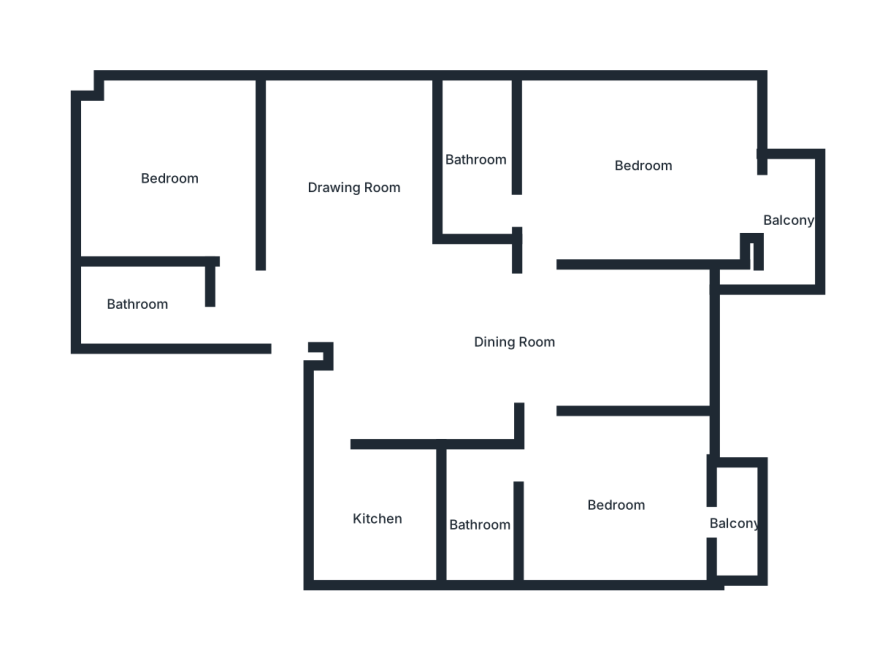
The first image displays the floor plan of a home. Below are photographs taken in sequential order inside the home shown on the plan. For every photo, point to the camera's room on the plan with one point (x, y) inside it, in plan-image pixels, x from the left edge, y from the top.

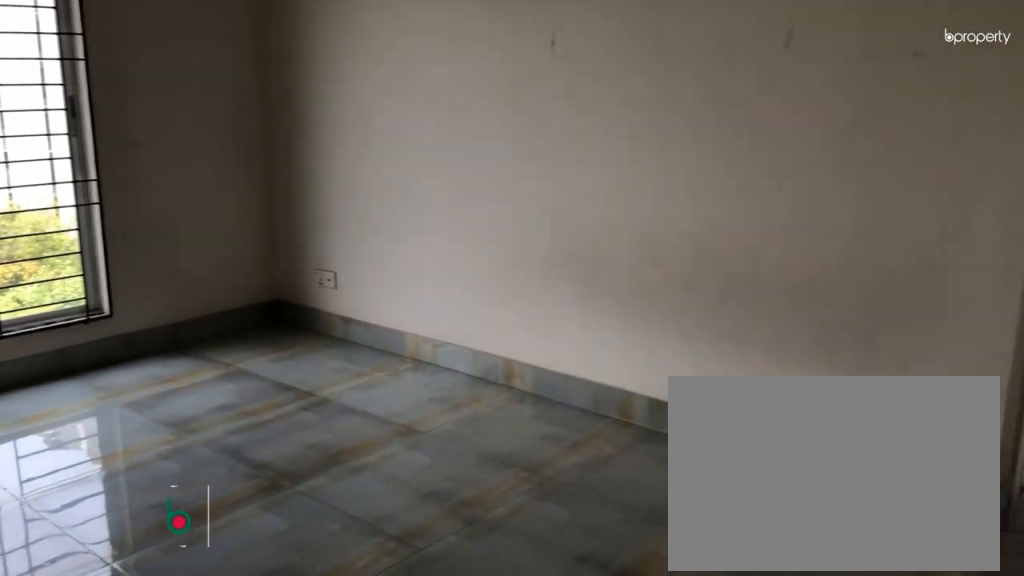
(354, 189)
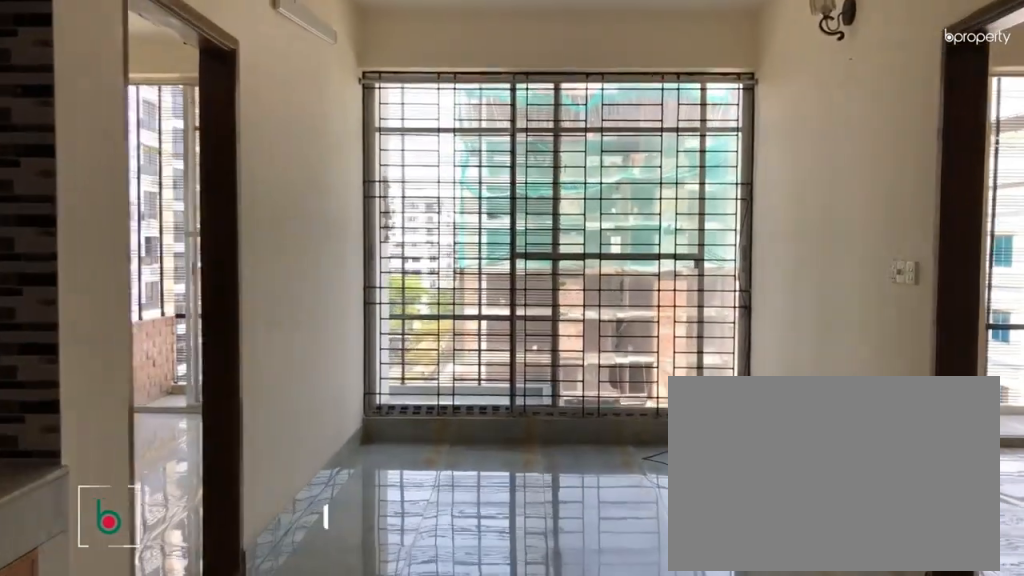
(516, 342)
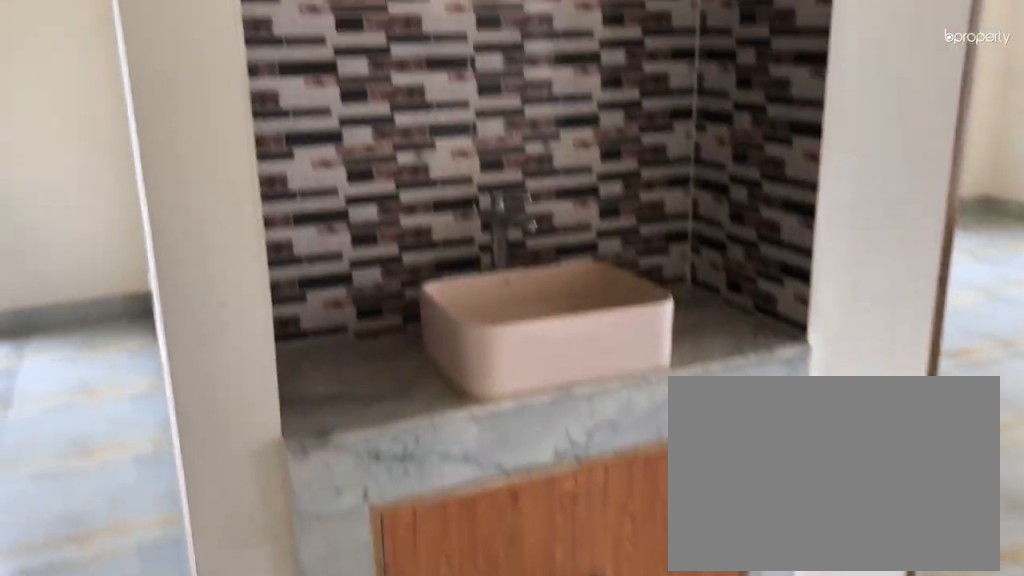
(516, 342)
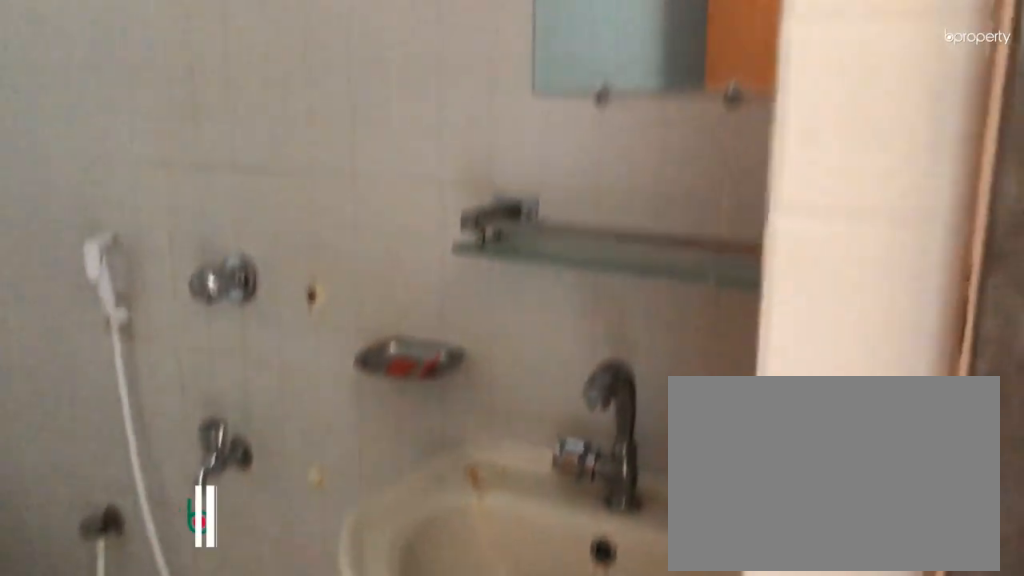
(138, 303)
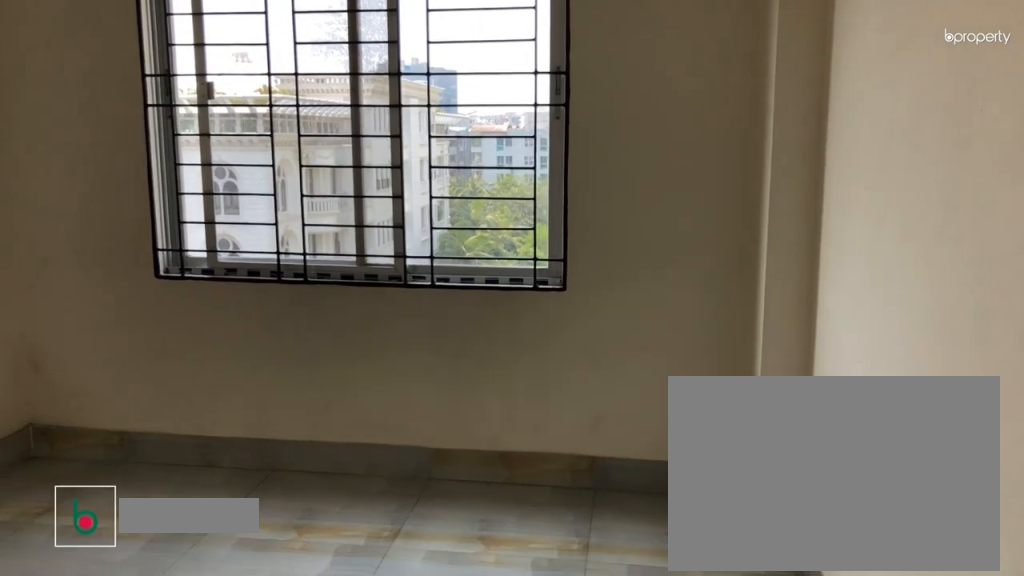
(173, 178)
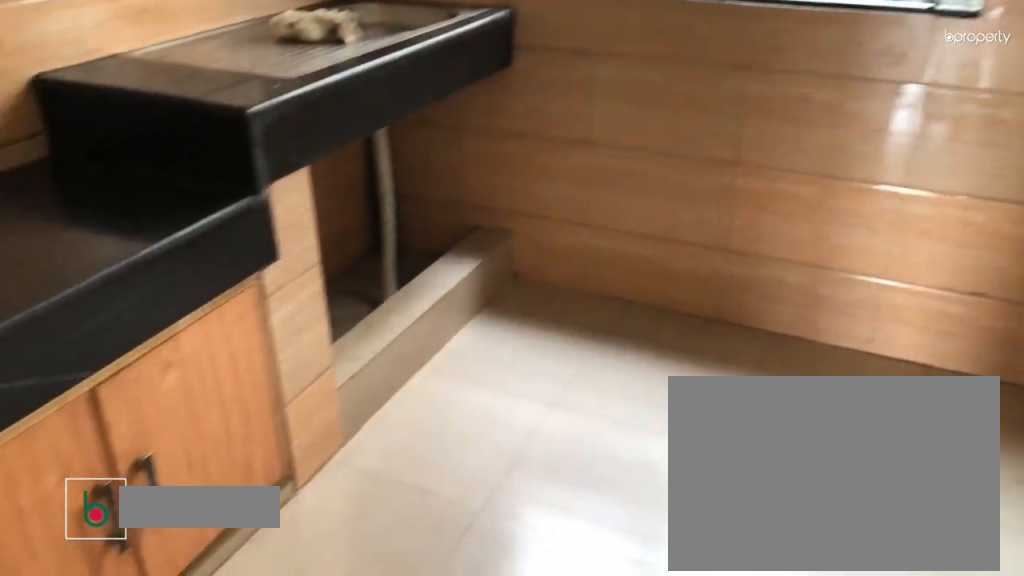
(378, 521)
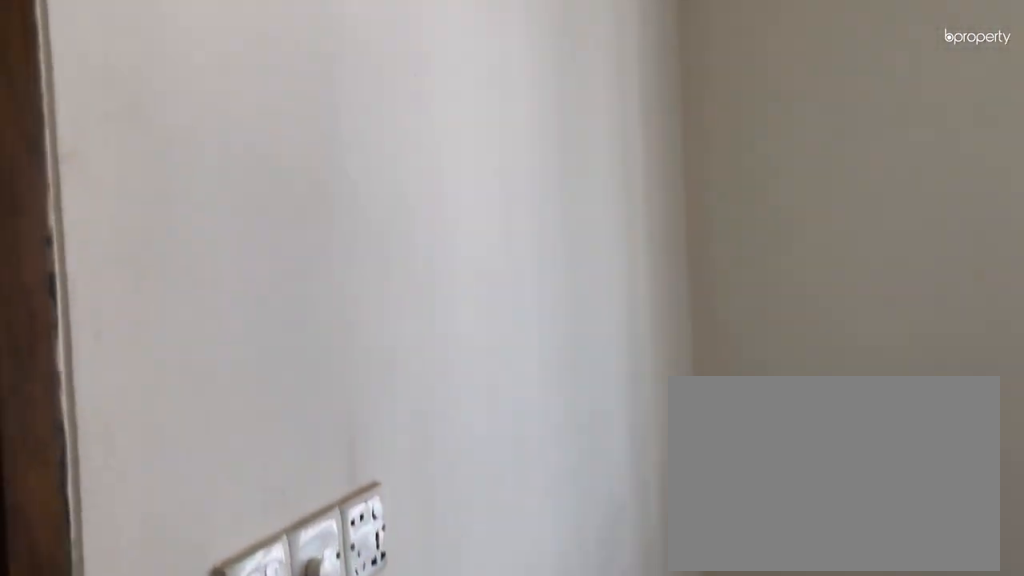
(617, 505)
